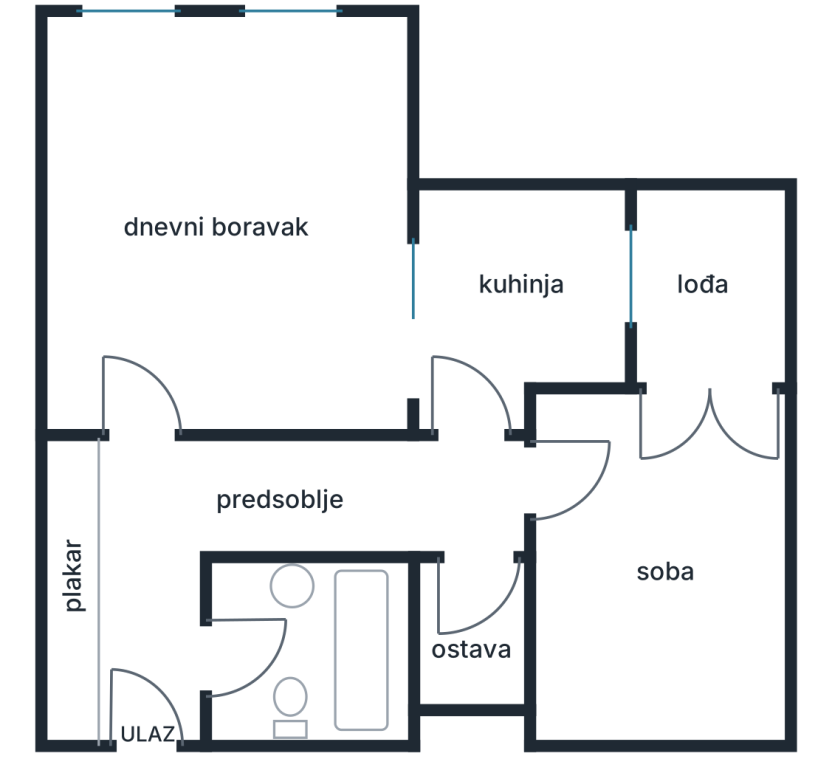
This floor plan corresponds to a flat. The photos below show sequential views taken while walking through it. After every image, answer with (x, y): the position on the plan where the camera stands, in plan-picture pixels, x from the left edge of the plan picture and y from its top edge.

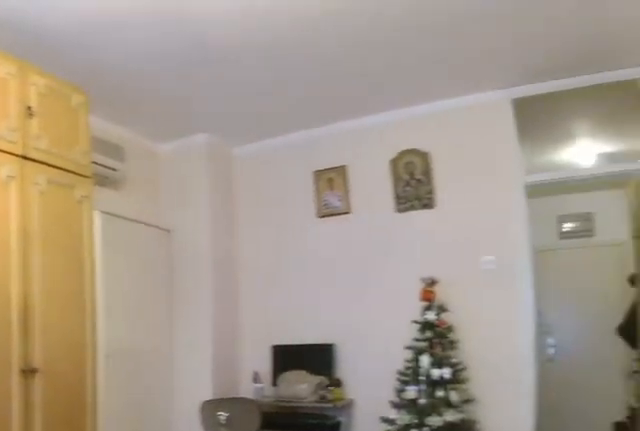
(122, 92)
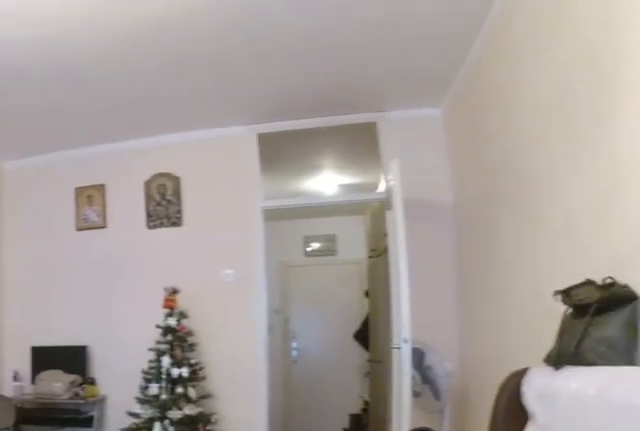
(132, 87)
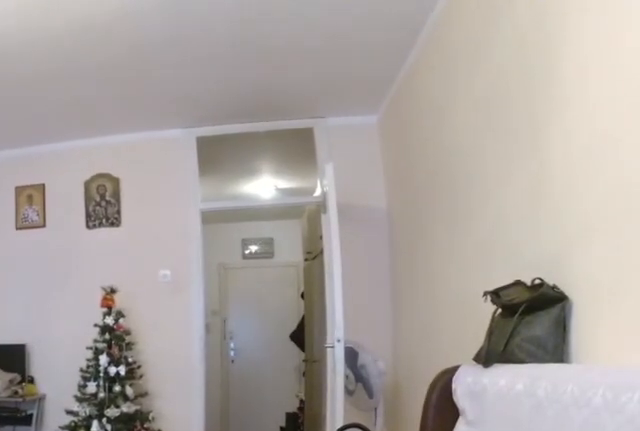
(139, 88)
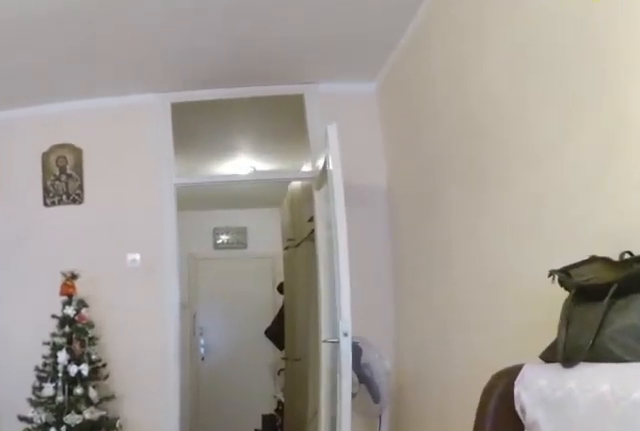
(133, 153)
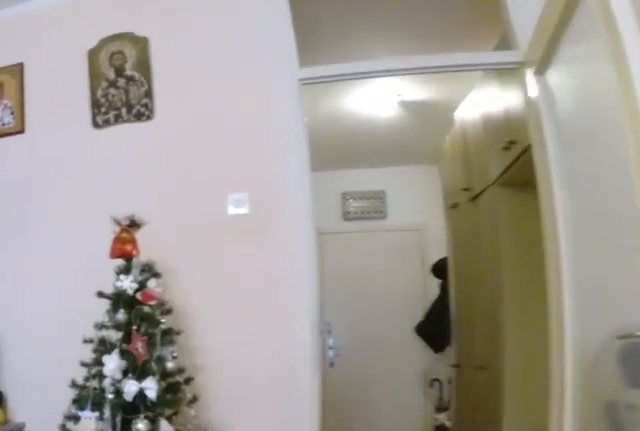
(138, 252)
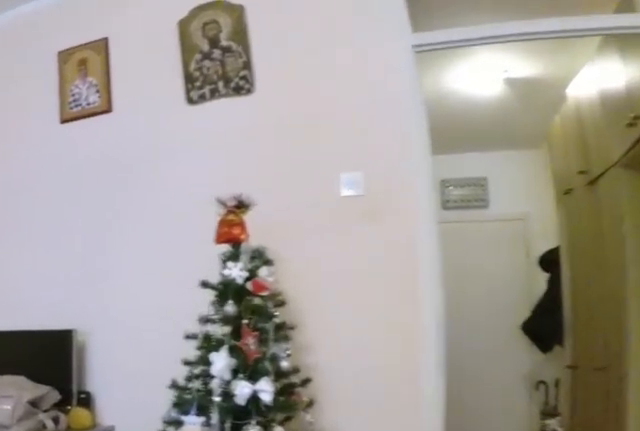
(140, 267)
